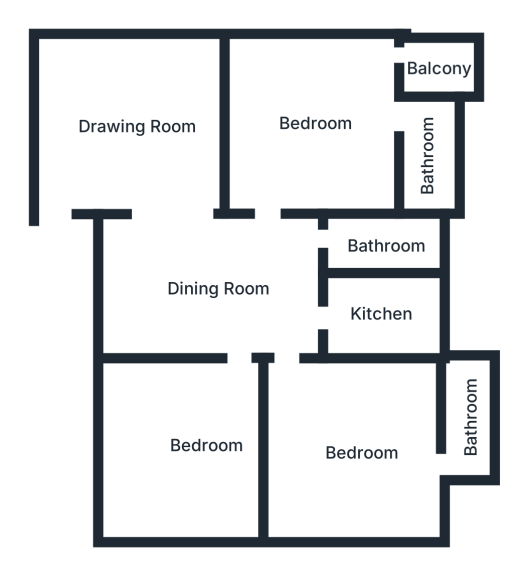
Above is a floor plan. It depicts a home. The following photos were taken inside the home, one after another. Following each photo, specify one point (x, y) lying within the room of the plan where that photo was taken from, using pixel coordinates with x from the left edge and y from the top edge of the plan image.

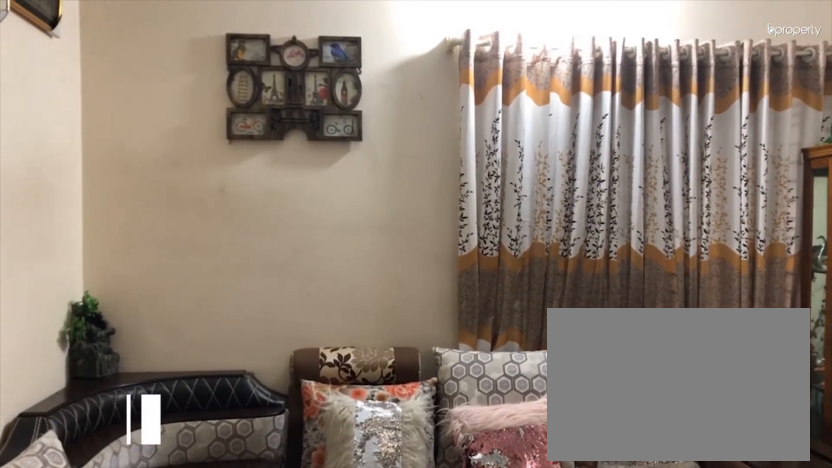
(131, 137)
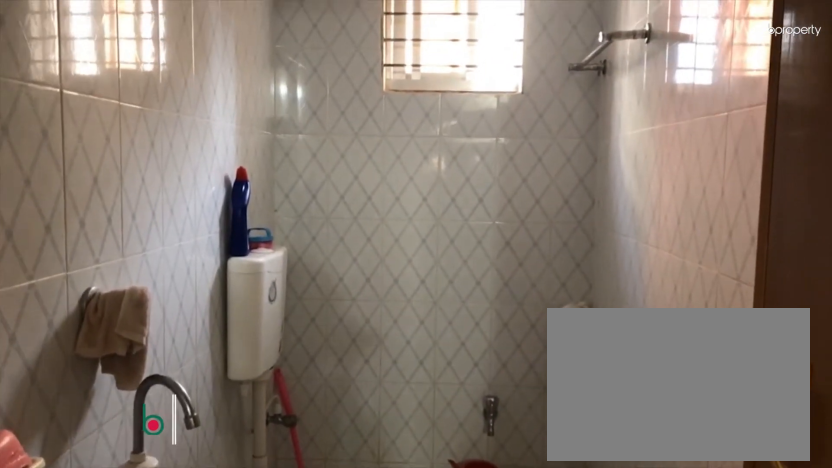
(379, 242)
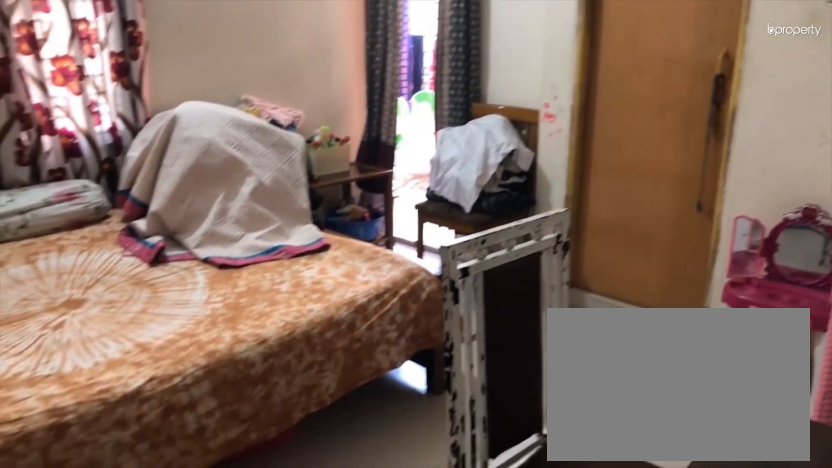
(315, 121)
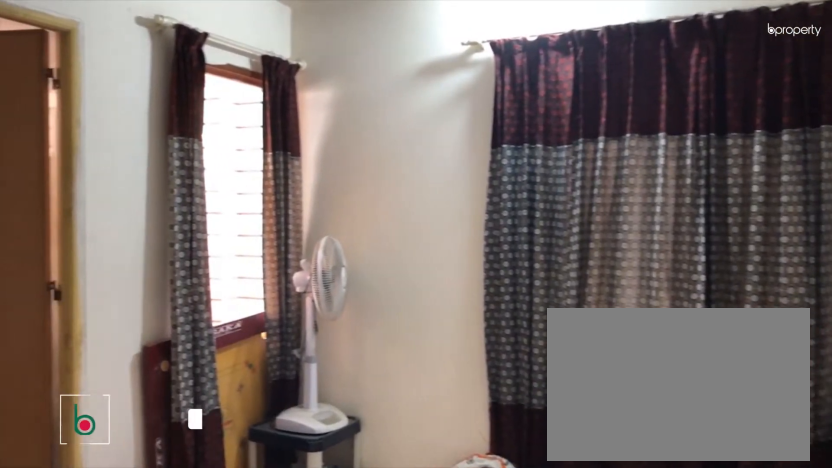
(363, 458)
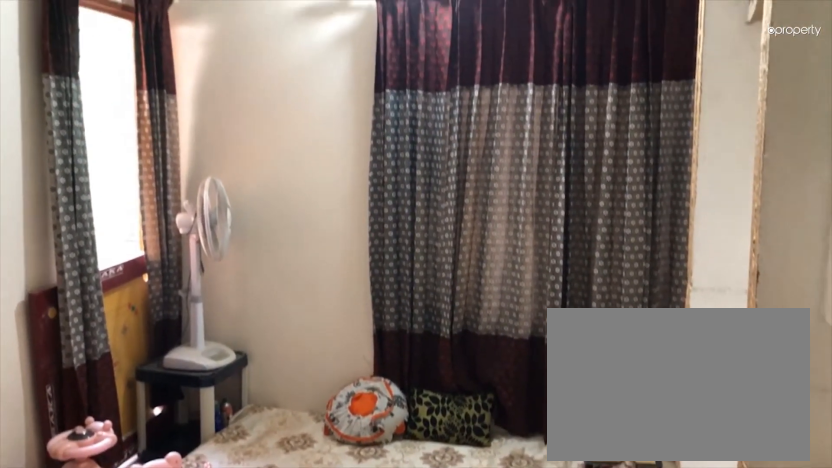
(363, 458)
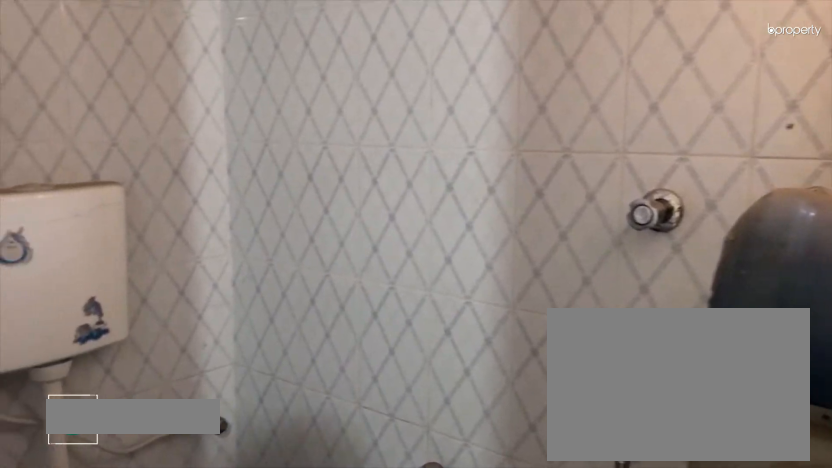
(469, 421)
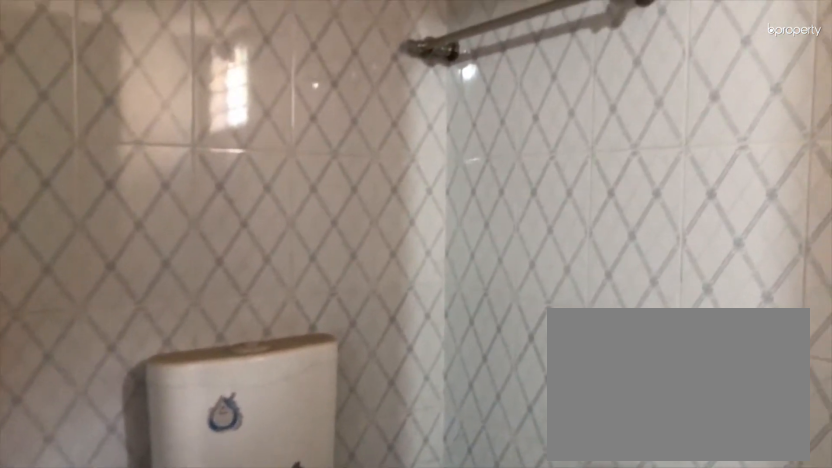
(469, 421)
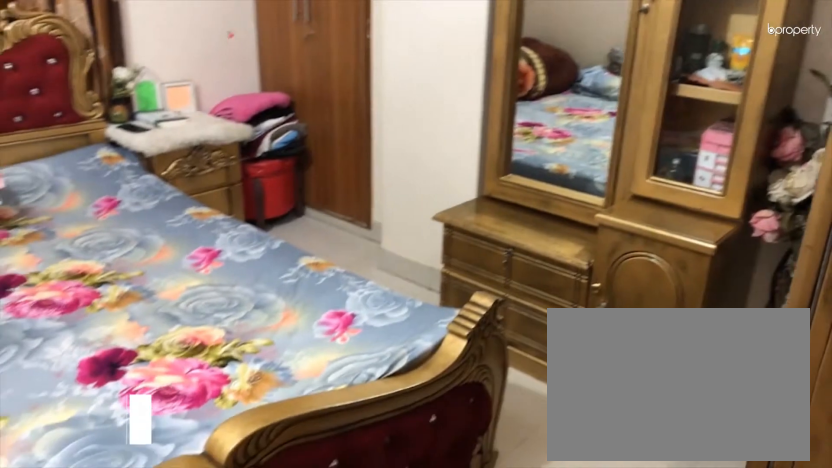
(205, 446)
